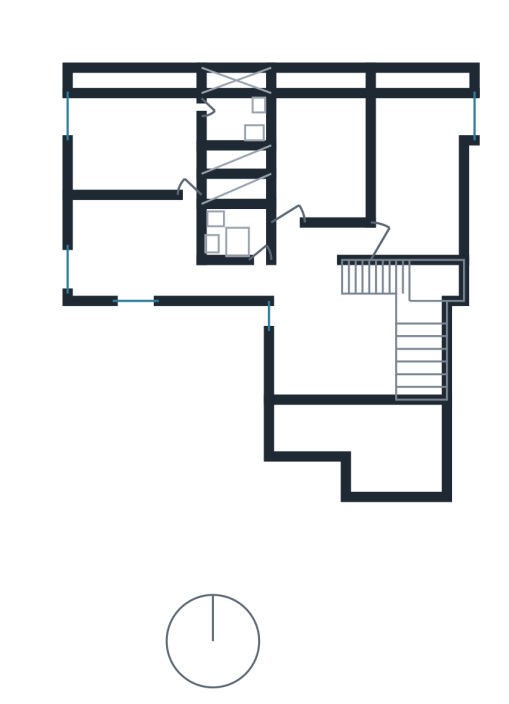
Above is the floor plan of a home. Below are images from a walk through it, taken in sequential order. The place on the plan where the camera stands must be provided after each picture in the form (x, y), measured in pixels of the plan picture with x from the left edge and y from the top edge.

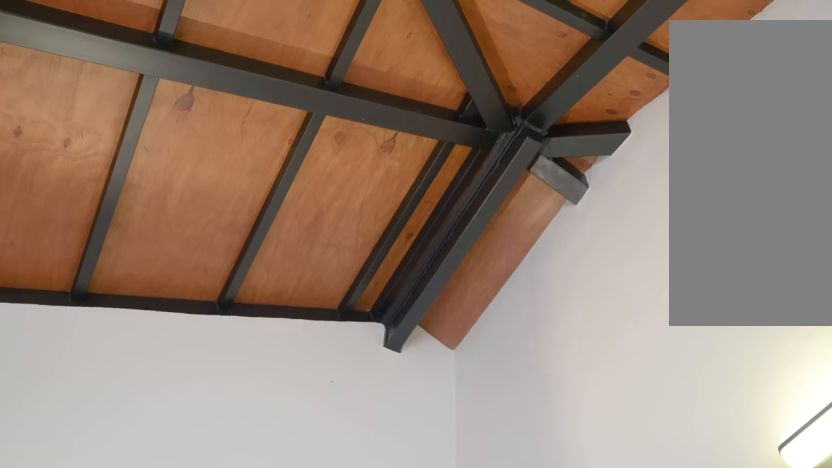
(177, 131)
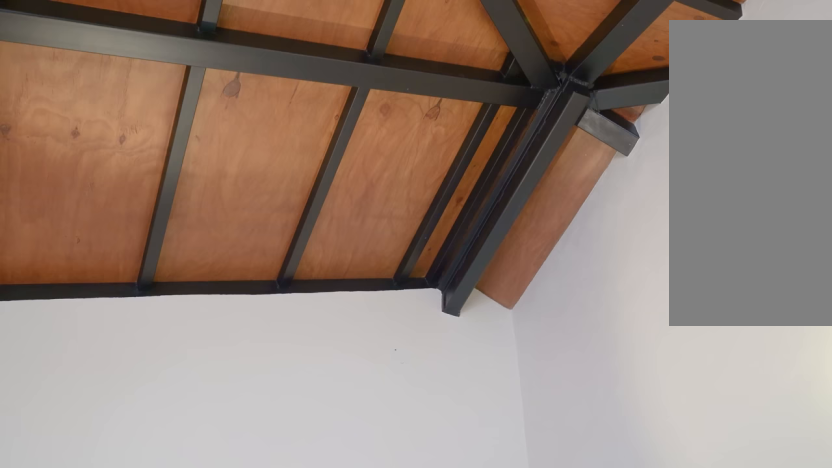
(177, 130)
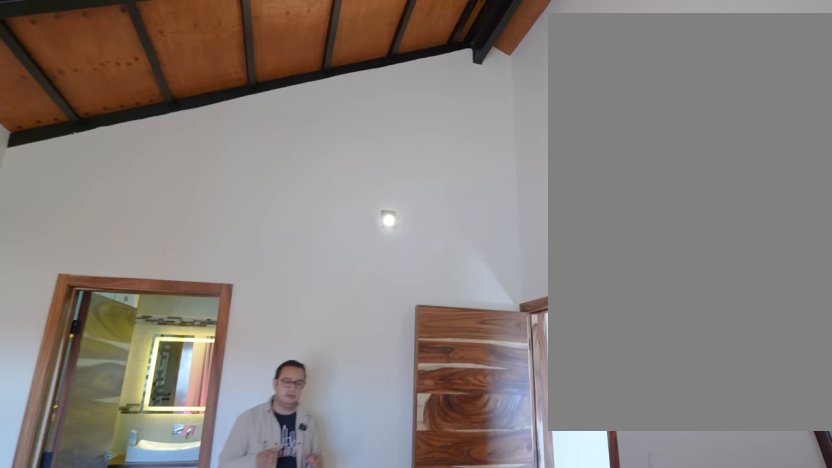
(177, 131)
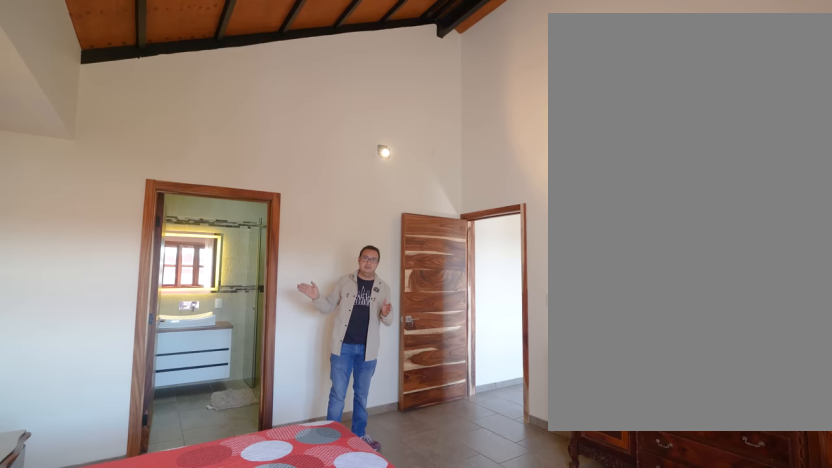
(147, 120)
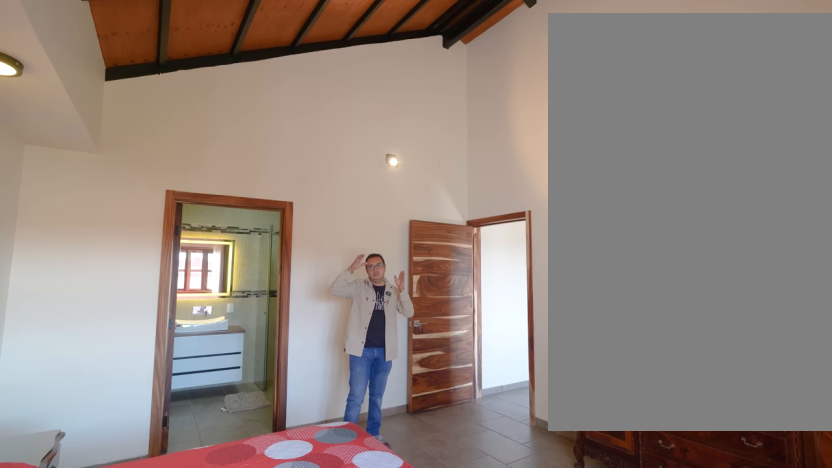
(132, 131)
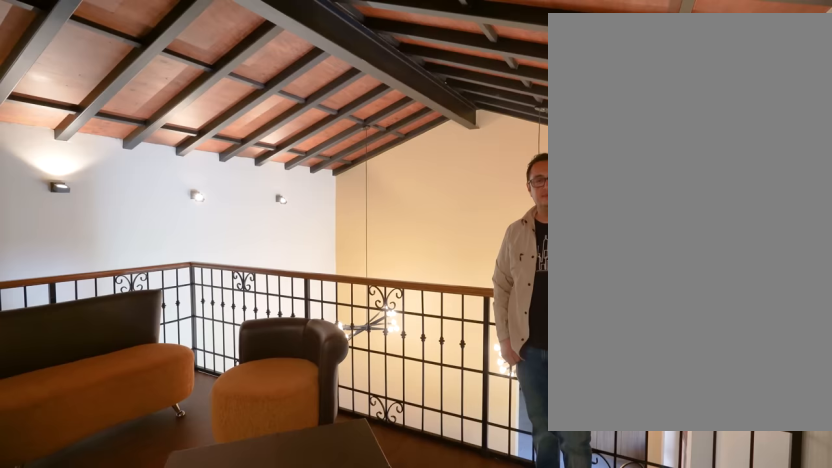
(313, 316)
